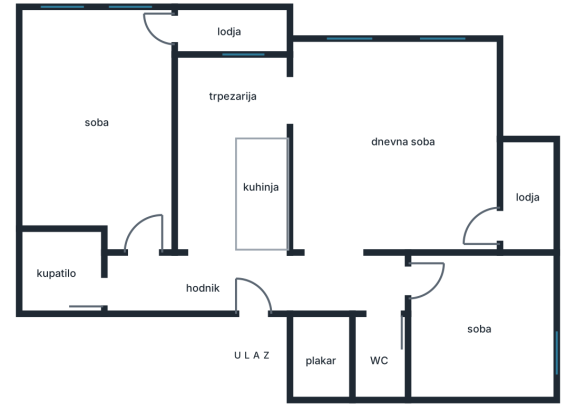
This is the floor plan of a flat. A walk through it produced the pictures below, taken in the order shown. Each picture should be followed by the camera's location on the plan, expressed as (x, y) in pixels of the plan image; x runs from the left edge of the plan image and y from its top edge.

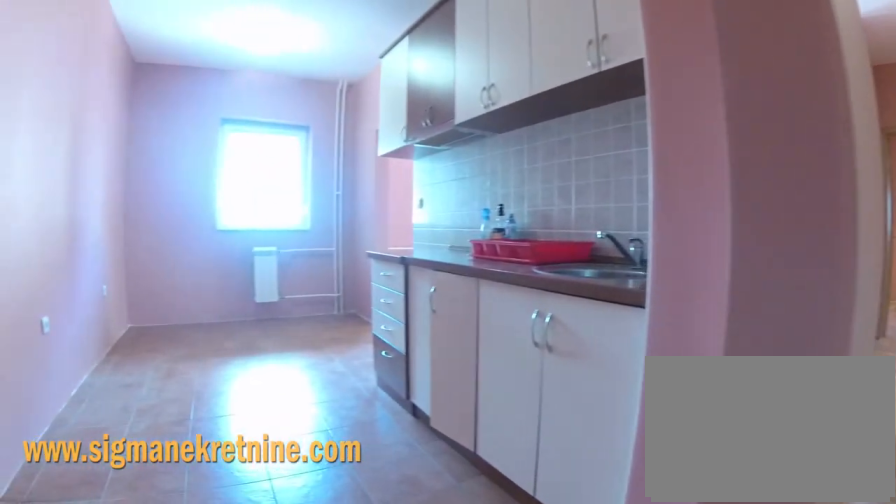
(201, 283)
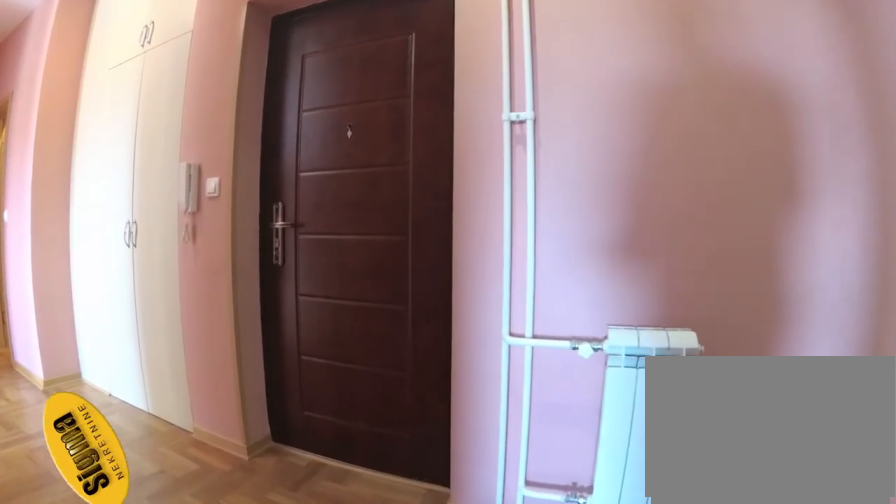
(198, 249)
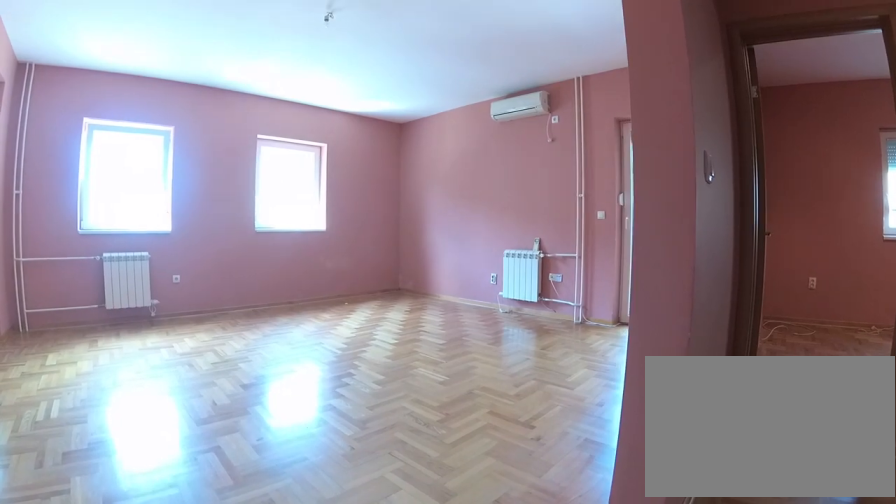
(316, 285)
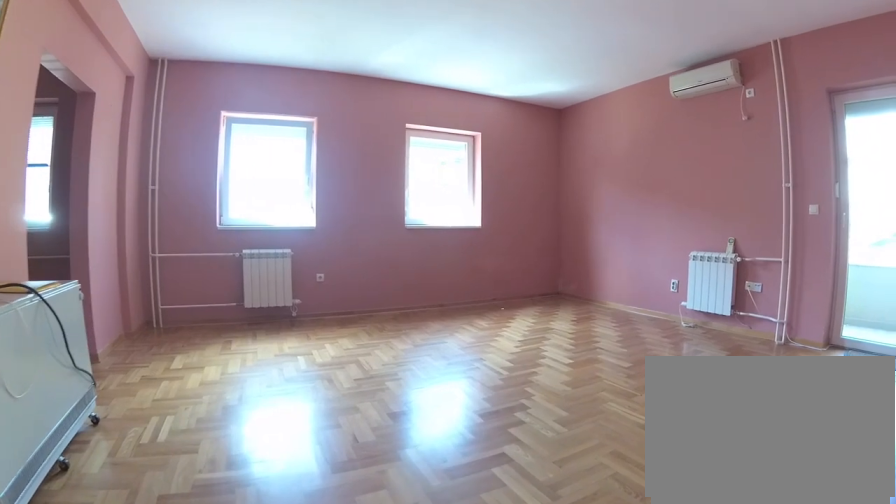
(324, 252)
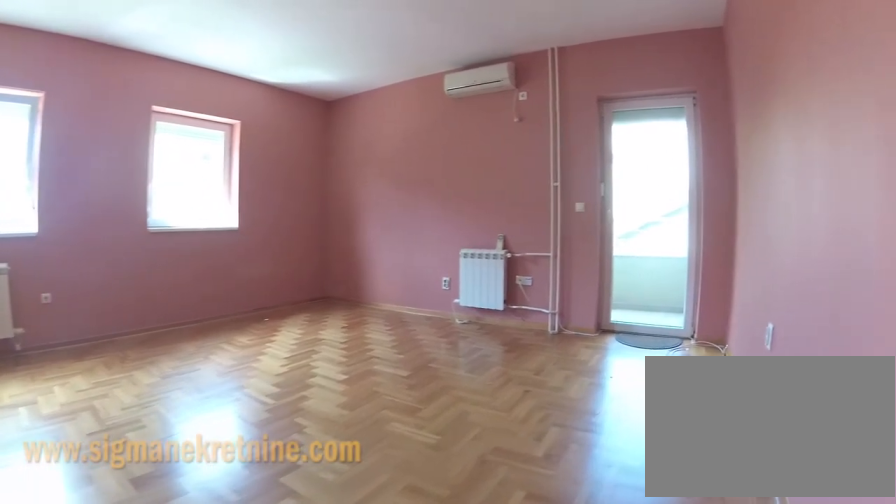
(343, 227)
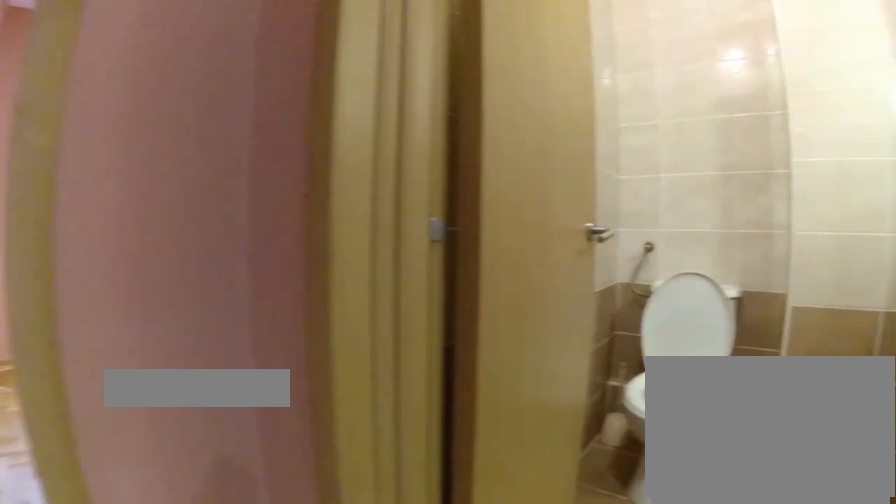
(353, 289)
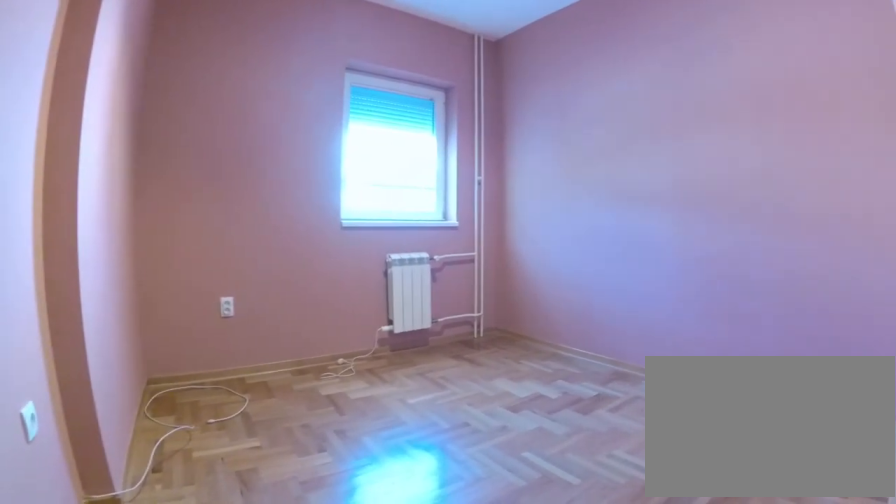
(404, 280)
